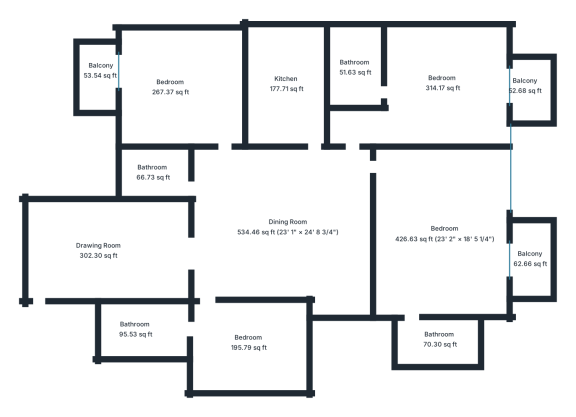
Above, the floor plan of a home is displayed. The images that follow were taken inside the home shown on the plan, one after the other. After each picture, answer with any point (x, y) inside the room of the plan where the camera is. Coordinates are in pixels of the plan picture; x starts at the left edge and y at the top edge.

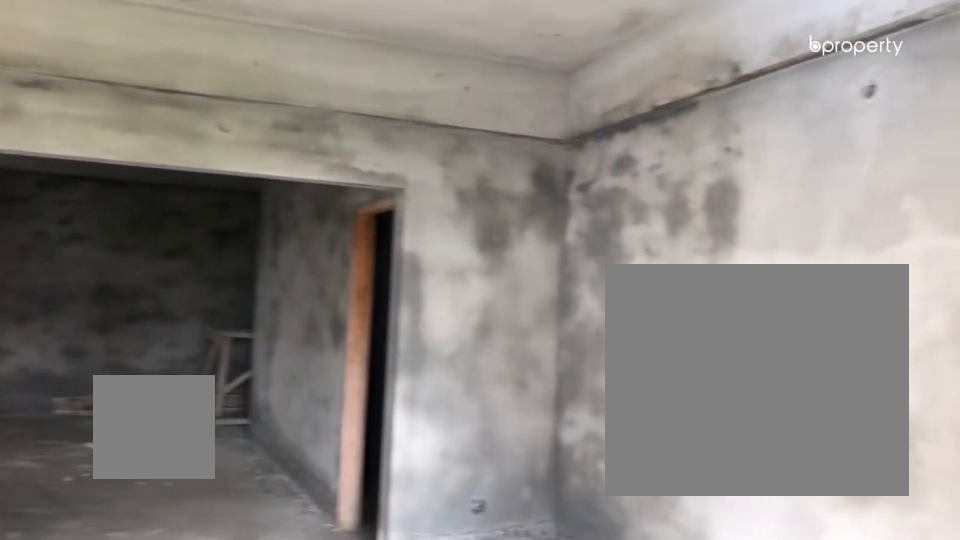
(97, 252)
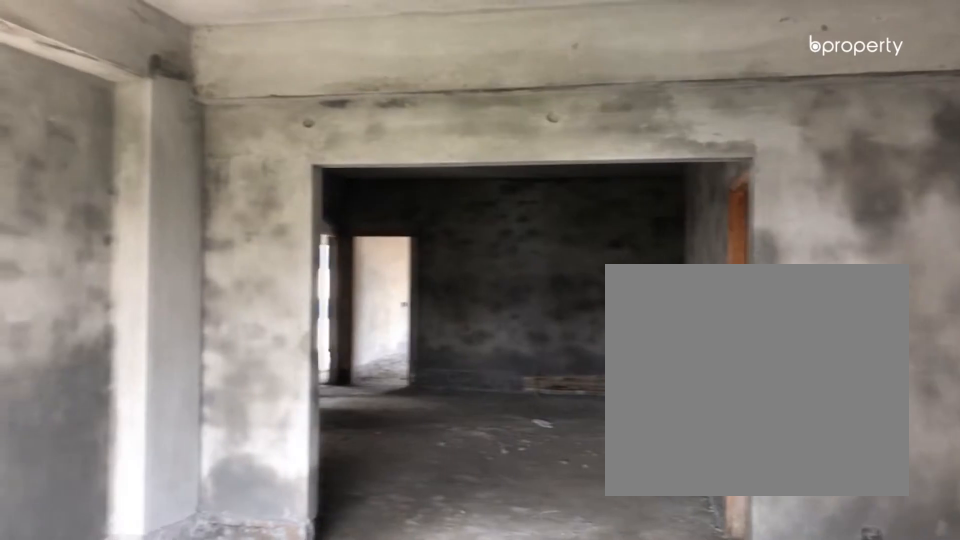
(97, 252)
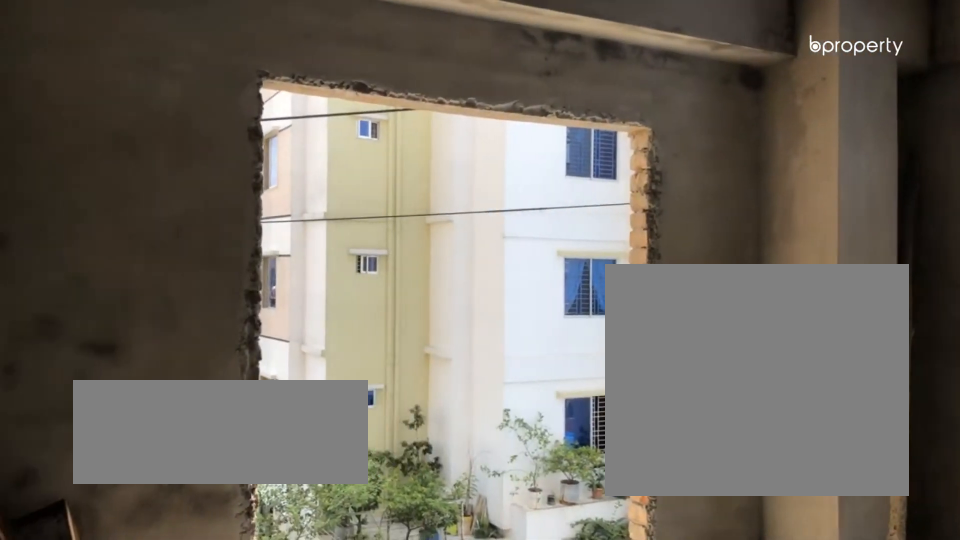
(170, 86)
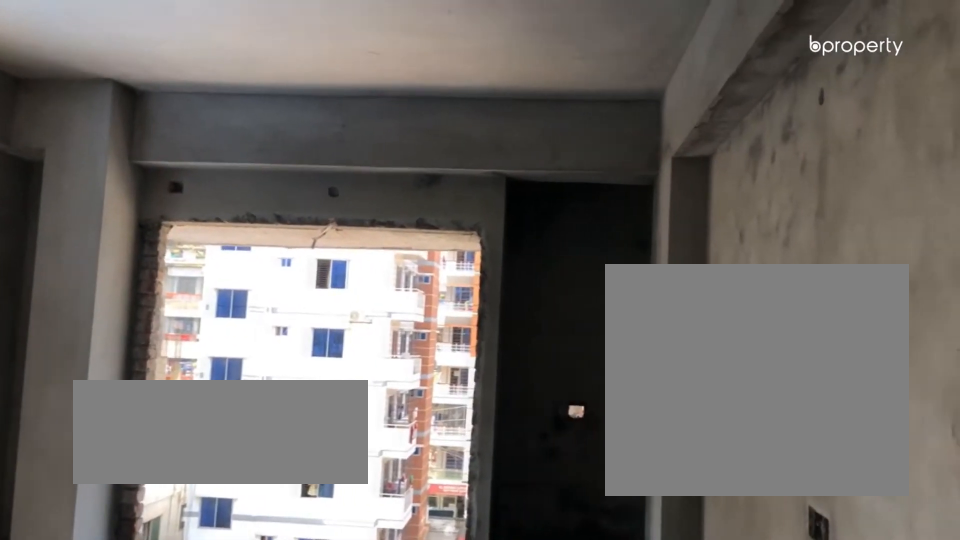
(442, 83)
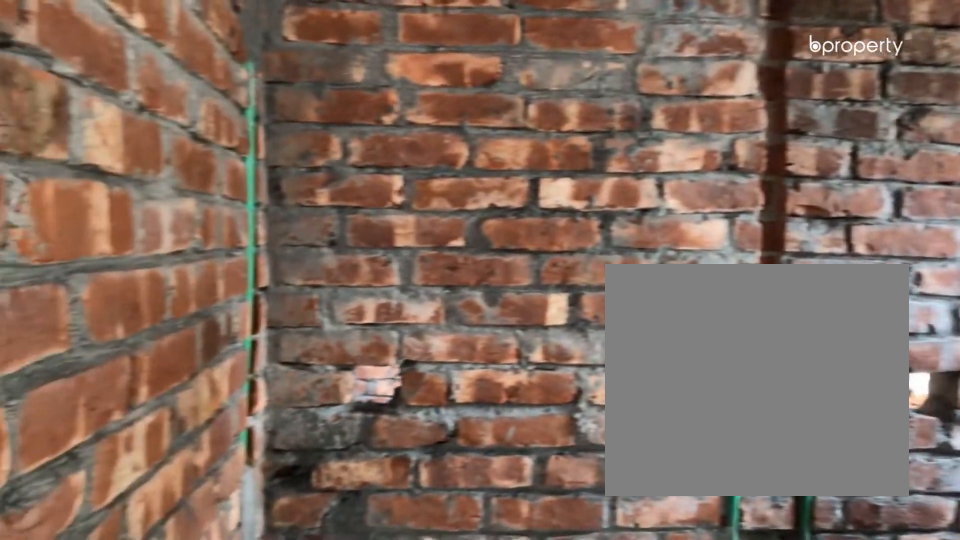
(356, 73)
